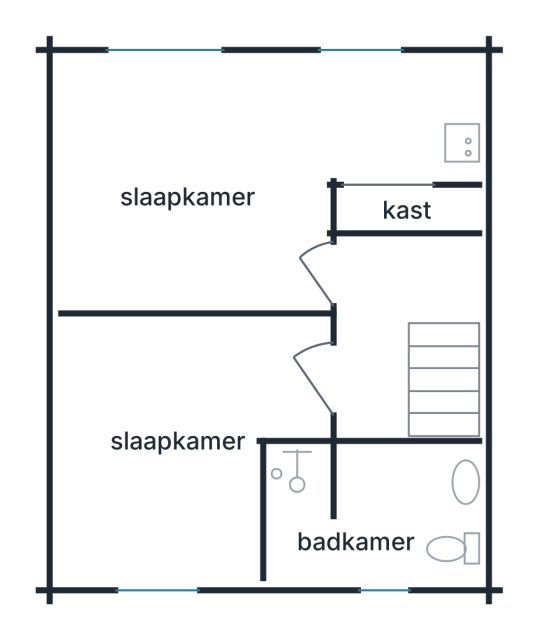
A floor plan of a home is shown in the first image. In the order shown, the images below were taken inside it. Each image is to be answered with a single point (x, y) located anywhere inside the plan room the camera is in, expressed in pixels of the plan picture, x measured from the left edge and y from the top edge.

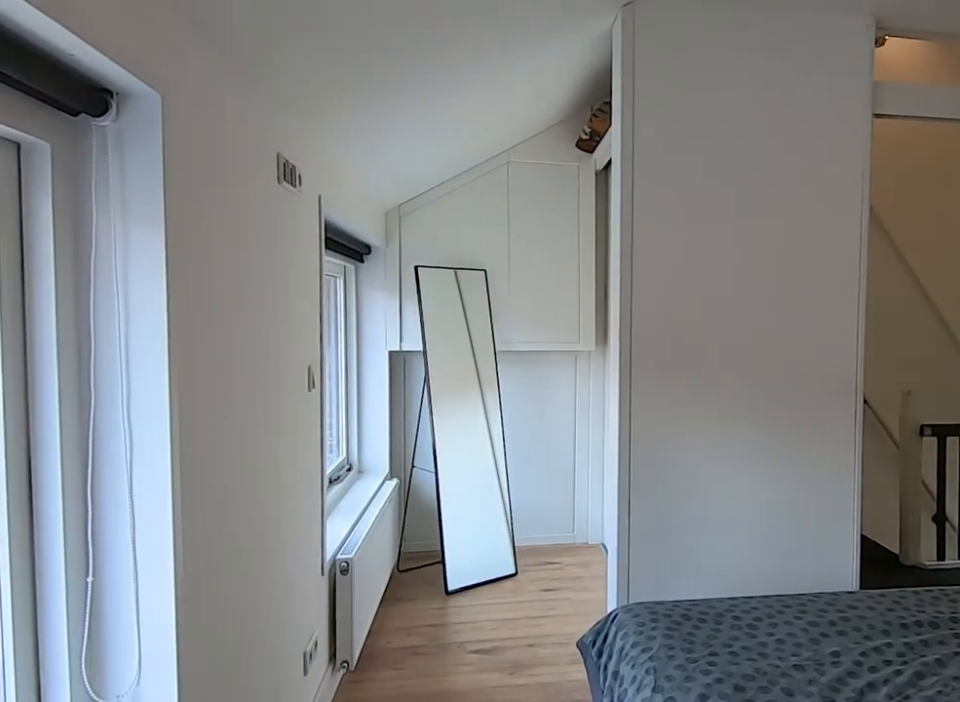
(236, 173)
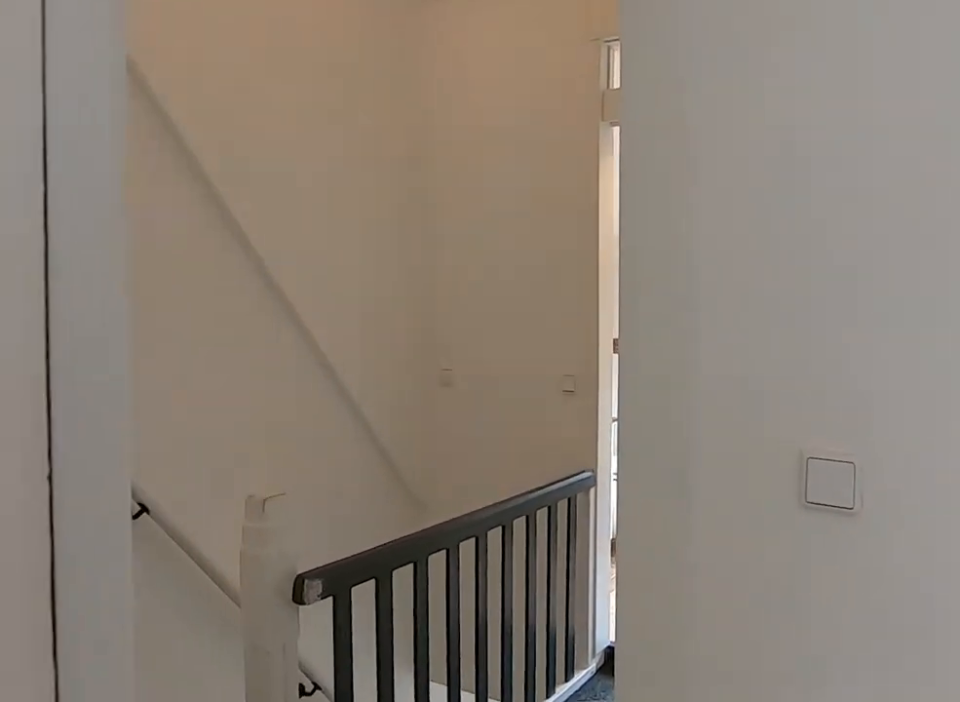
(236, 173)
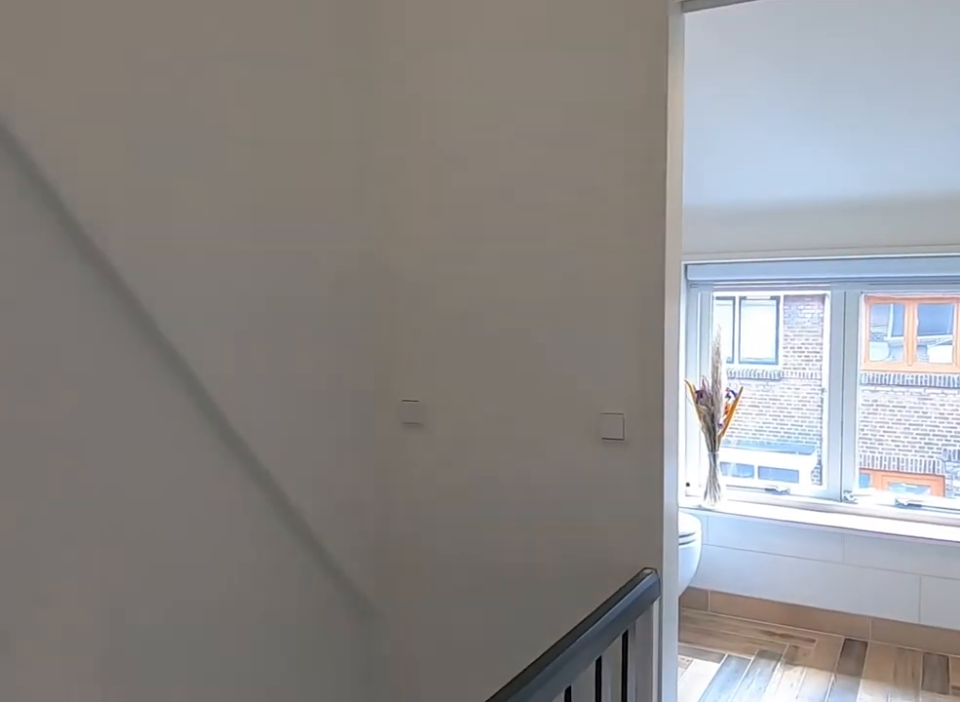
(393, 321)
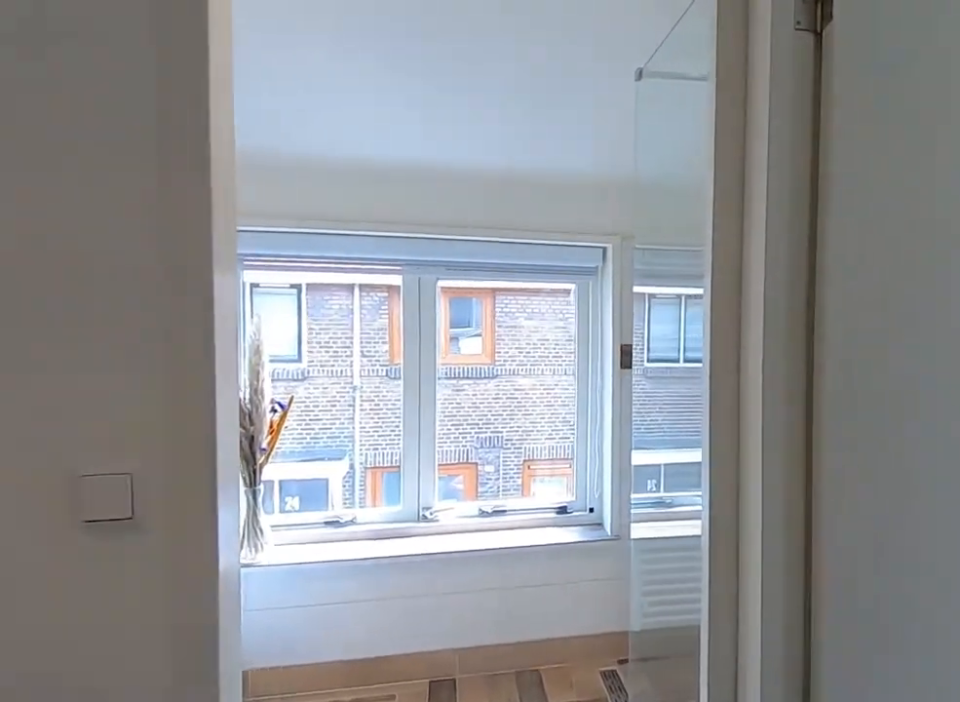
(393, 321)
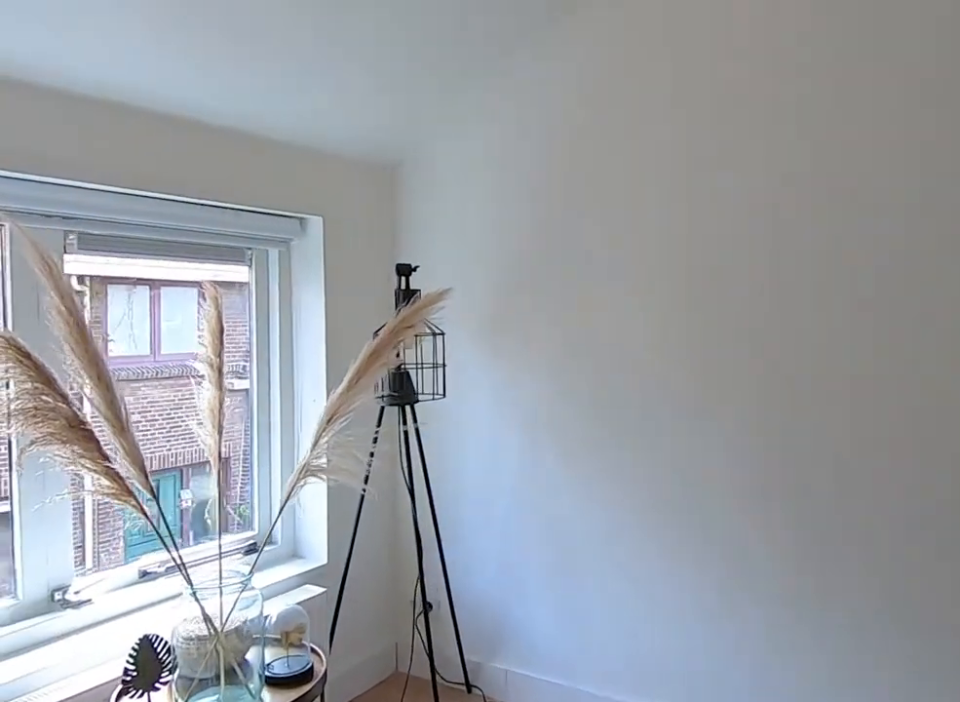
(64, 396)
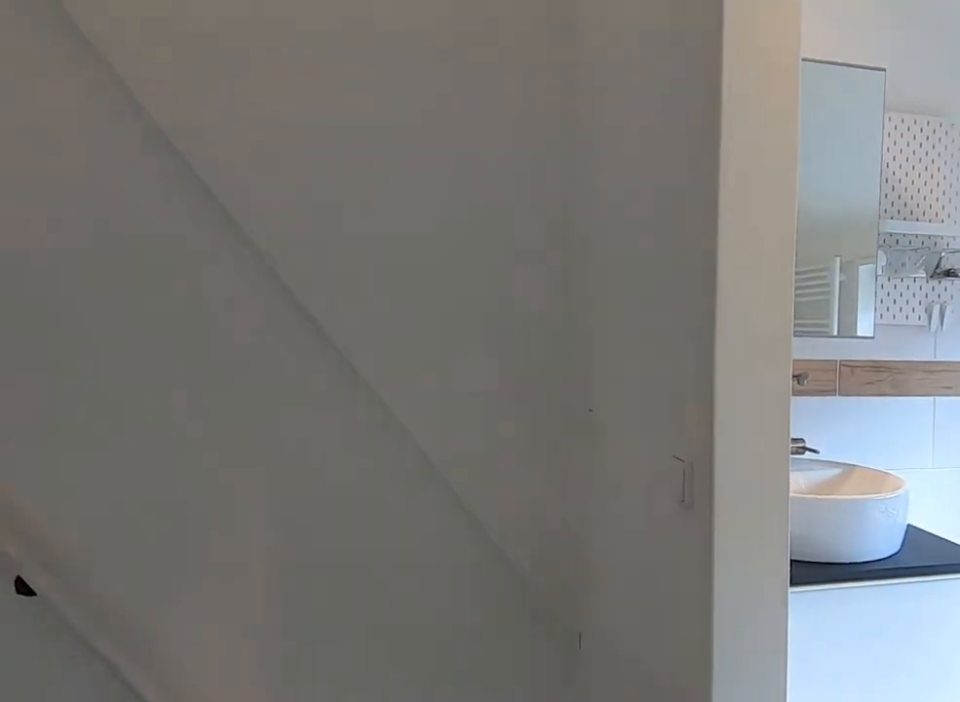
(393, 321)
